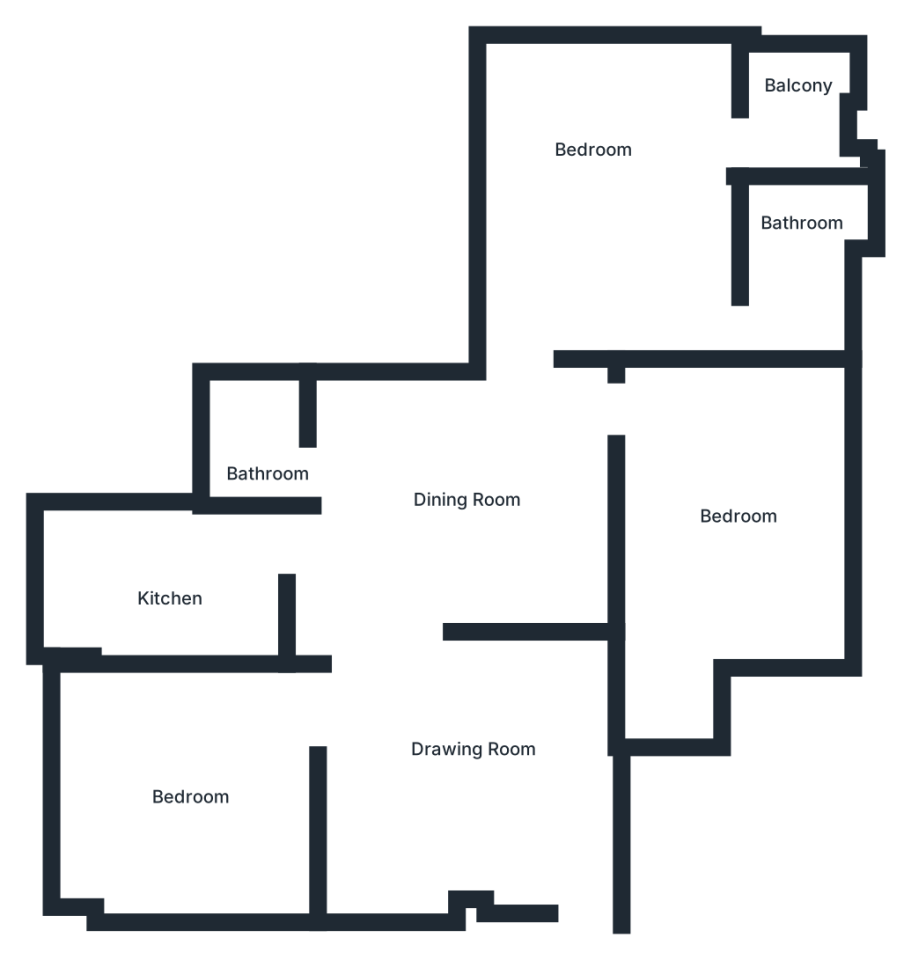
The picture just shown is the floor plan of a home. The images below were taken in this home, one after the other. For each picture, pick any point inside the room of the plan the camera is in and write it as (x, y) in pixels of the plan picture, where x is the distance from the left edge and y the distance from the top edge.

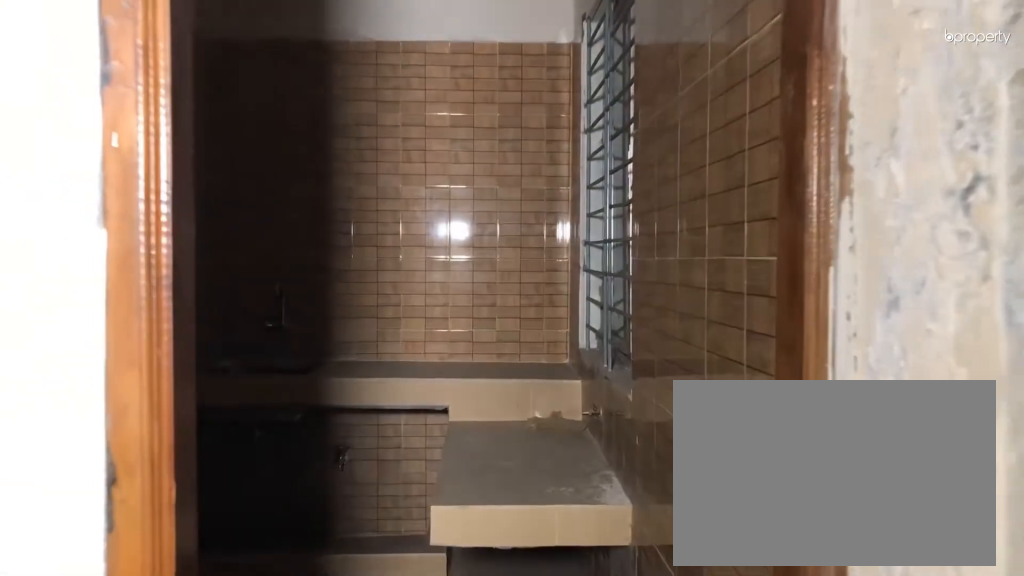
(167, 589)
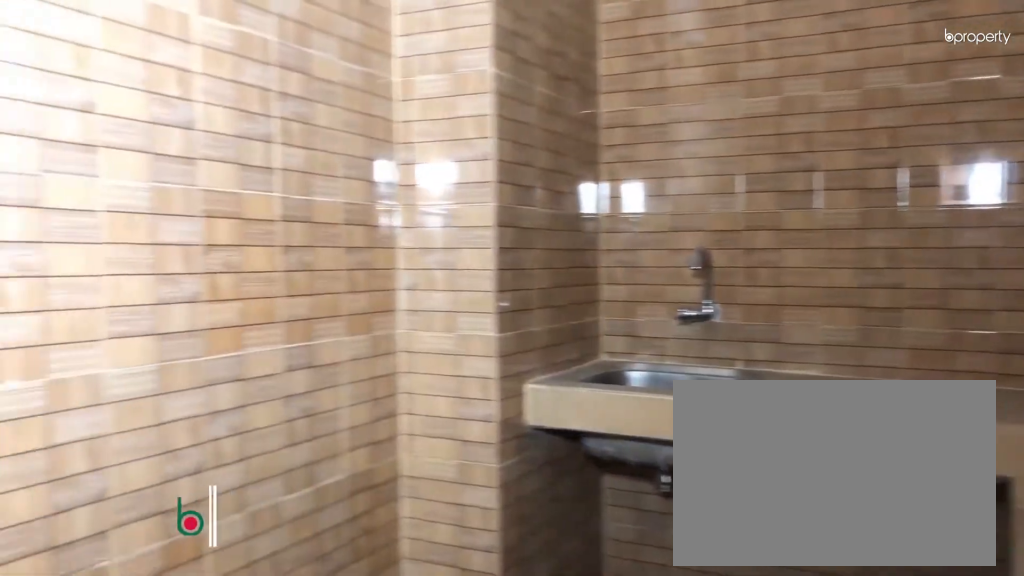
(167, 589)
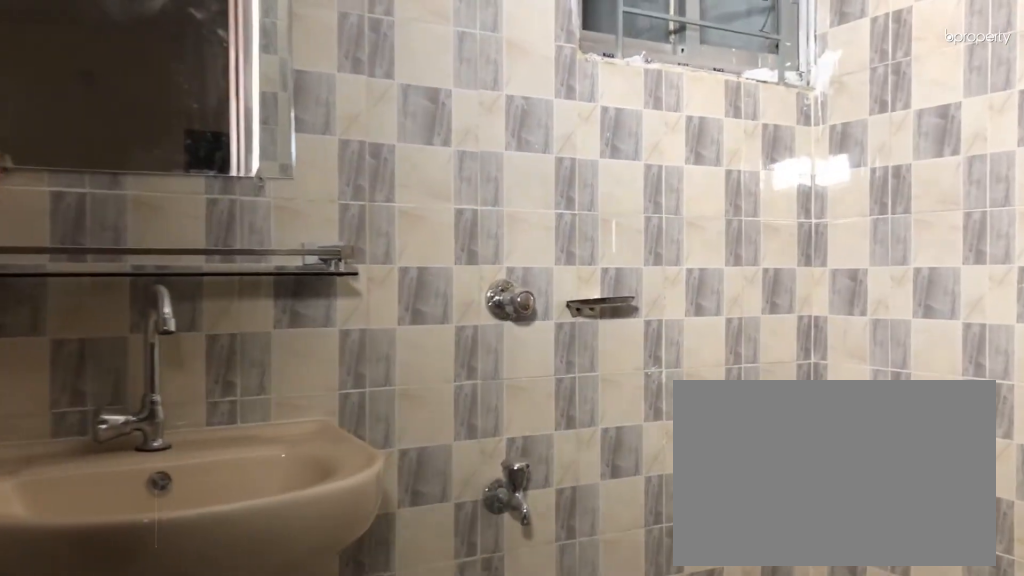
(256, 434)
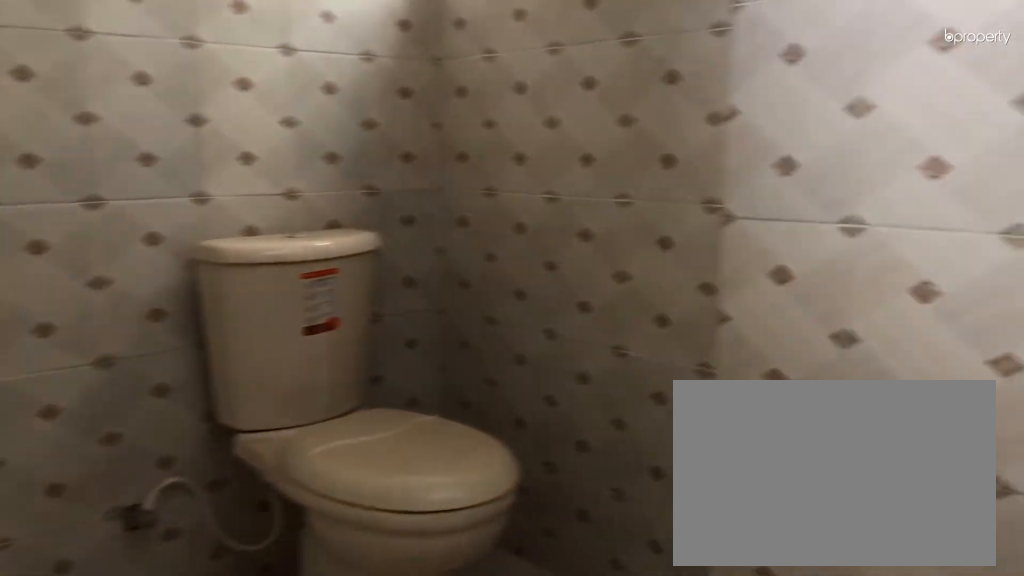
(794, 233)
